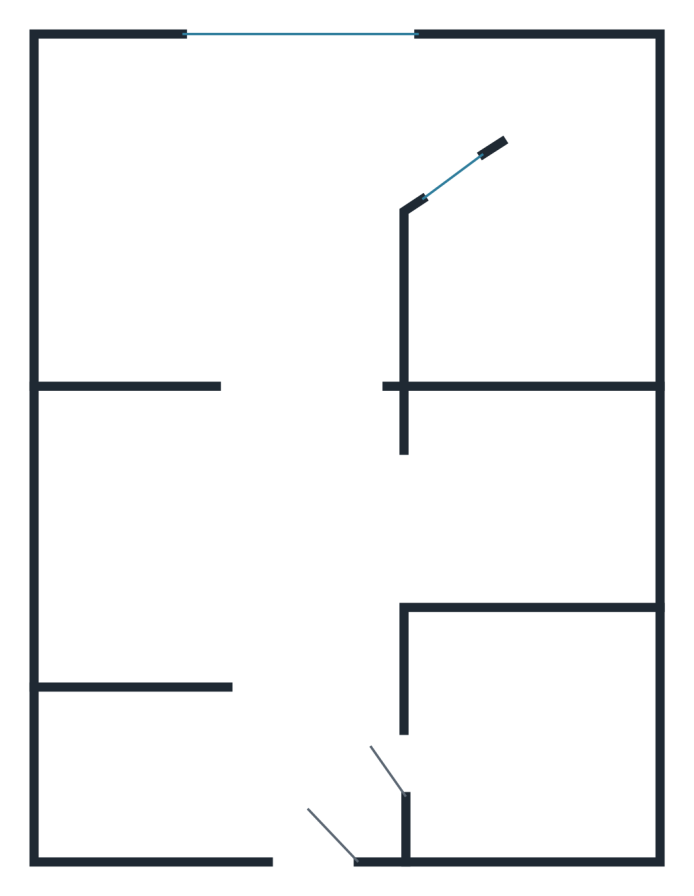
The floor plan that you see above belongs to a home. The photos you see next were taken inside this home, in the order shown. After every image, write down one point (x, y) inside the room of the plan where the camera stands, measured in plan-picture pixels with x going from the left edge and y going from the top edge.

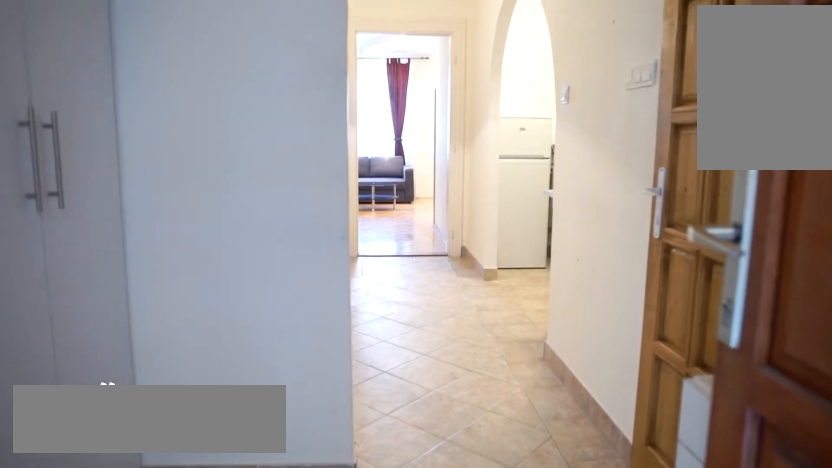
(269, 763)
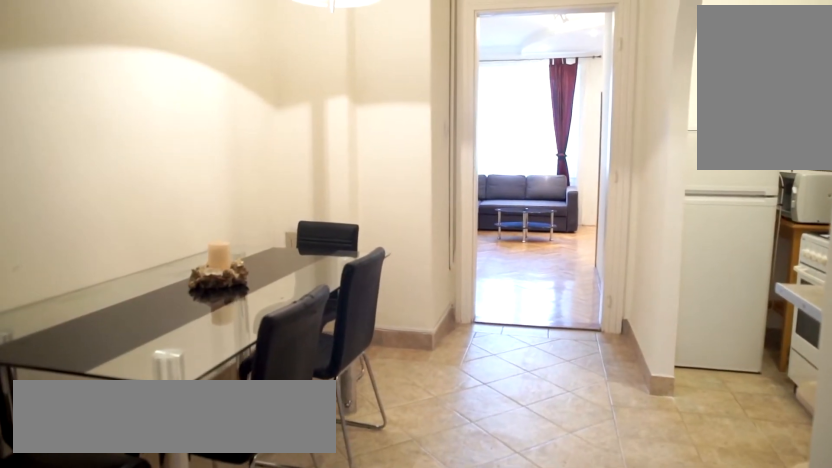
(245, 559)
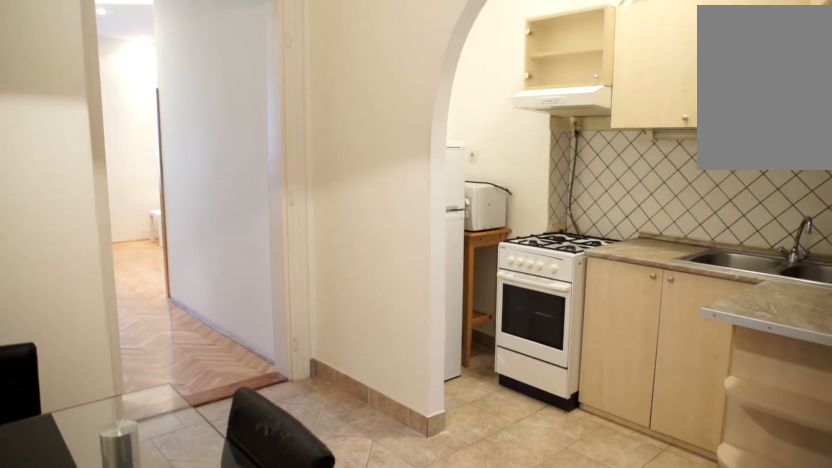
(245, 559)
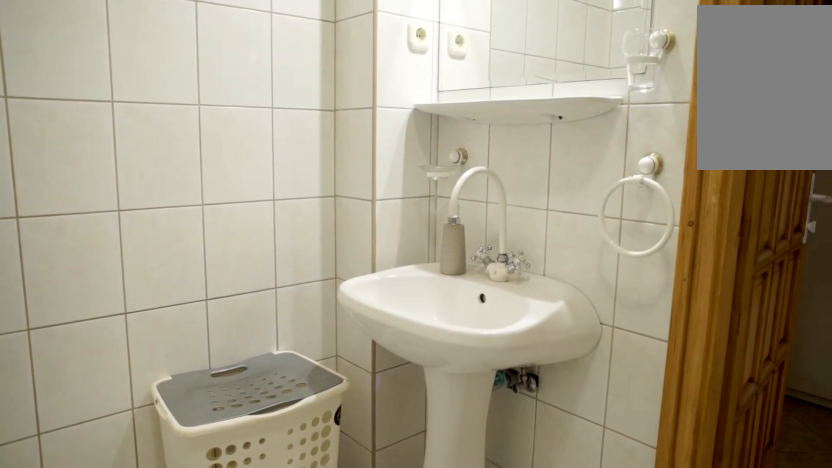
(505, 734)
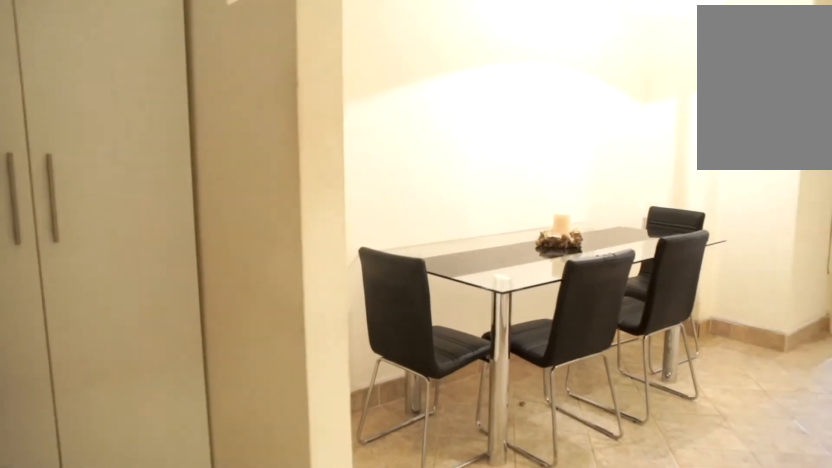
(244, 560)
